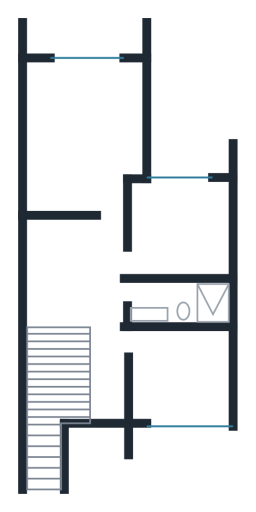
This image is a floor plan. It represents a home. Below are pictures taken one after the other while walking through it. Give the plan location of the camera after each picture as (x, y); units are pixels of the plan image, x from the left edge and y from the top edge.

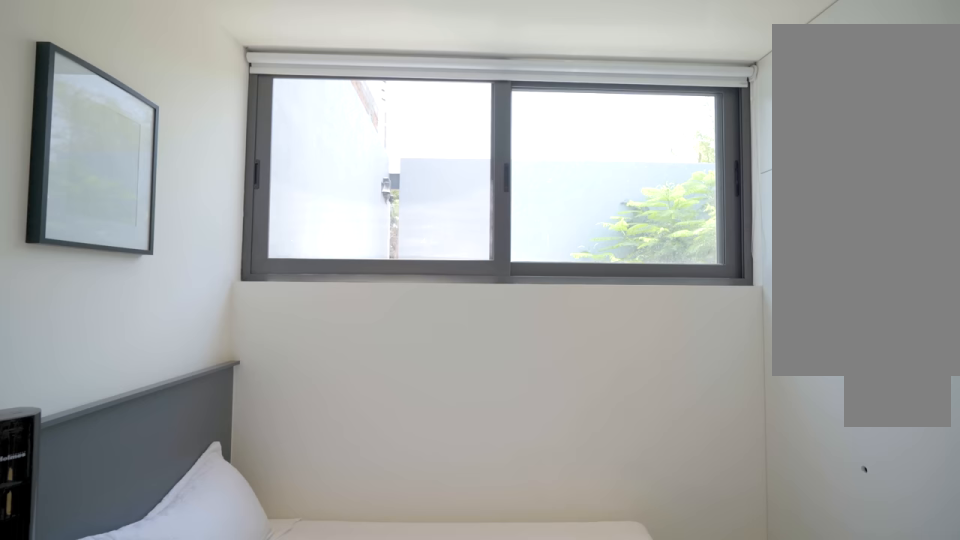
(154, 387)
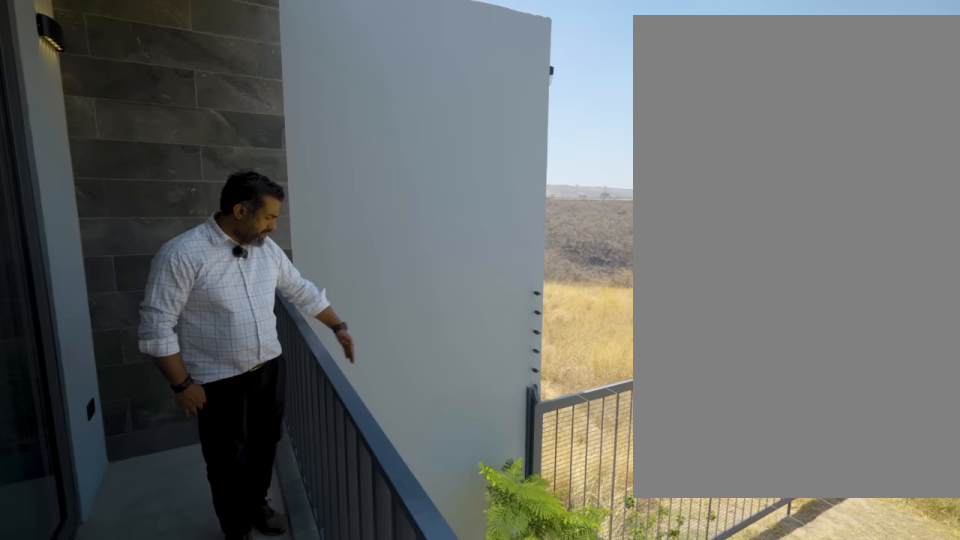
(82, 42)
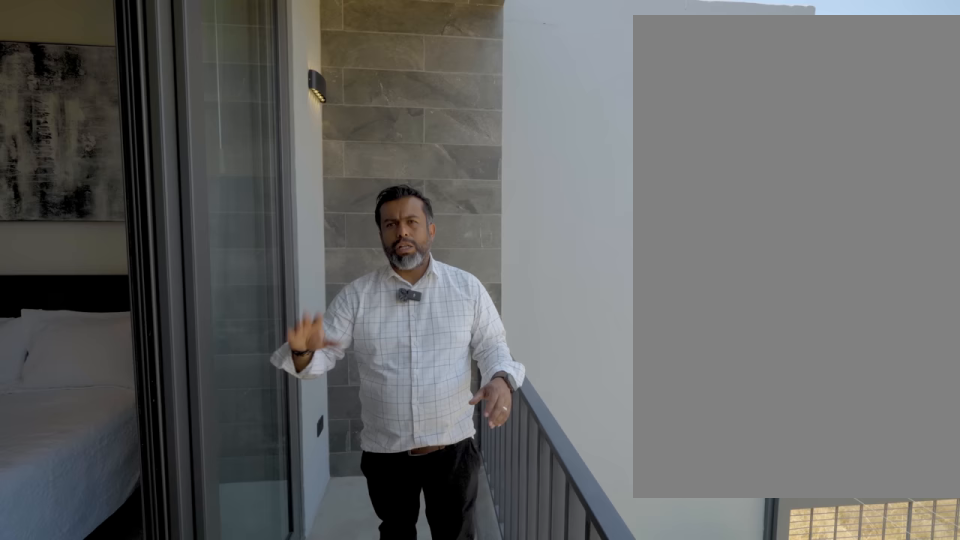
(96, 43)
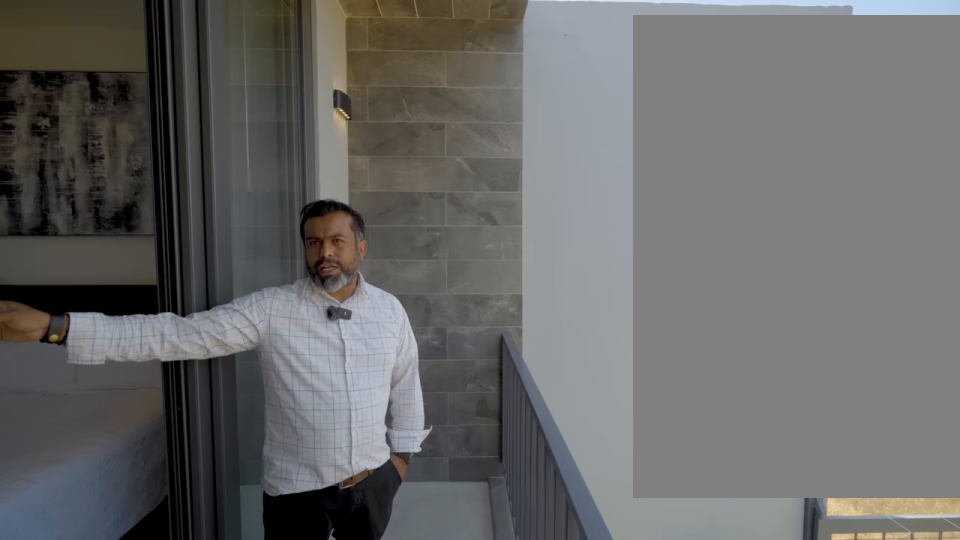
(96, 43)
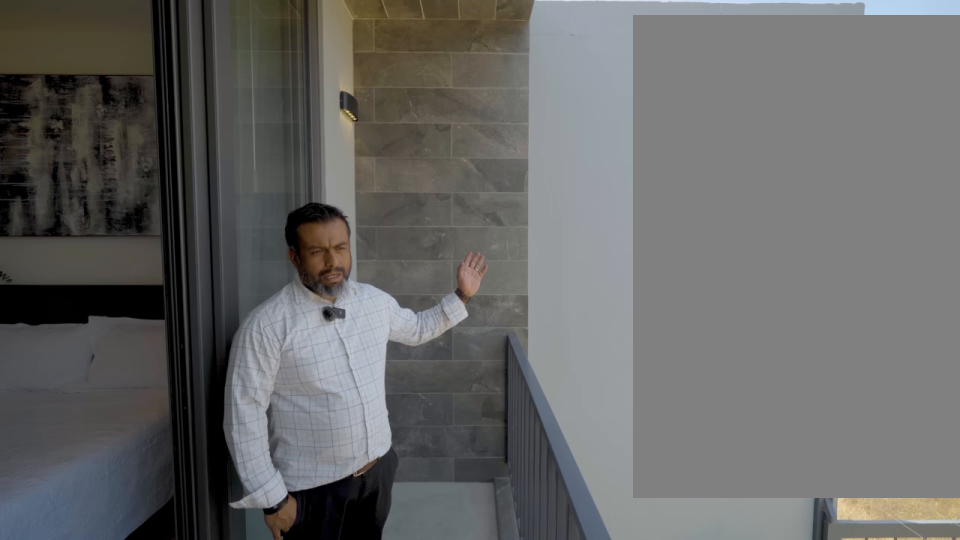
(96, 43)
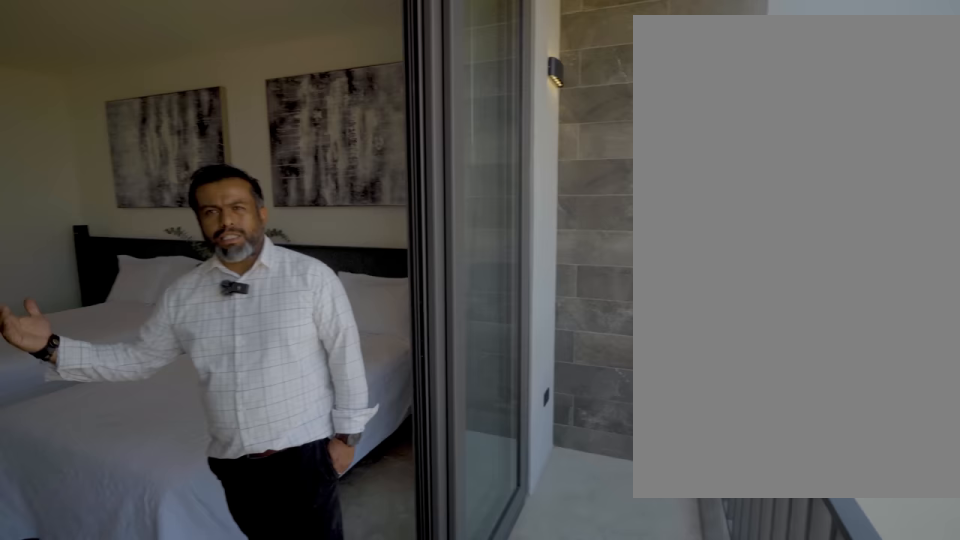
(97, 43)
